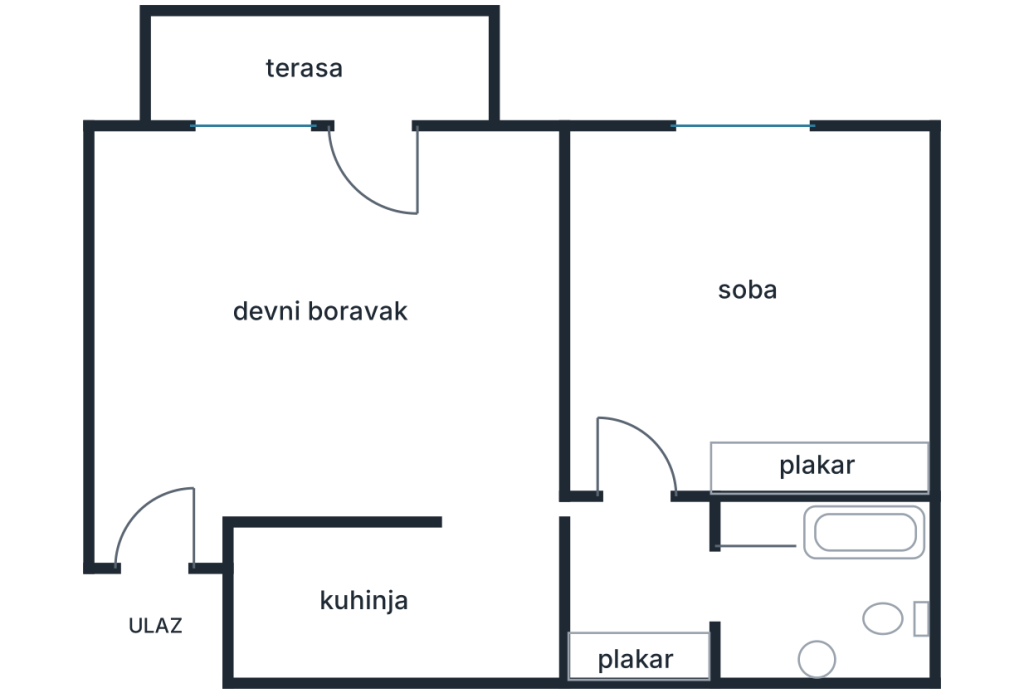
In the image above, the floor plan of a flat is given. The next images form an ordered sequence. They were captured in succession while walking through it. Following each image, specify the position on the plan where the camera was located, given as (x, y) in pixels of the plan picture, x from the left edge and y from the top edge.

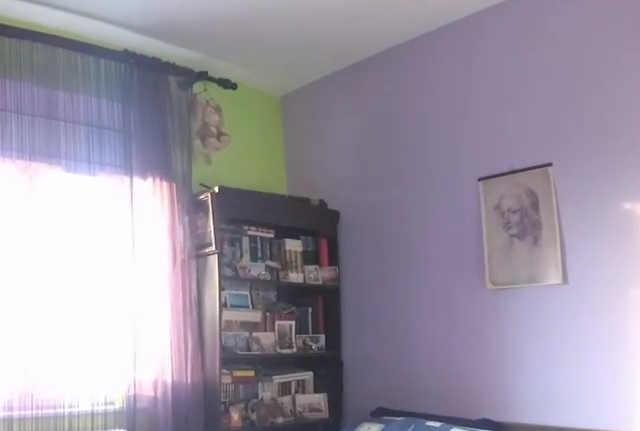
(615, 446)
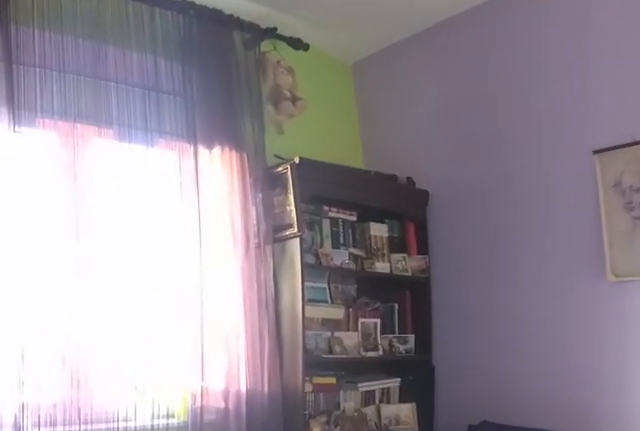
(613, 388)
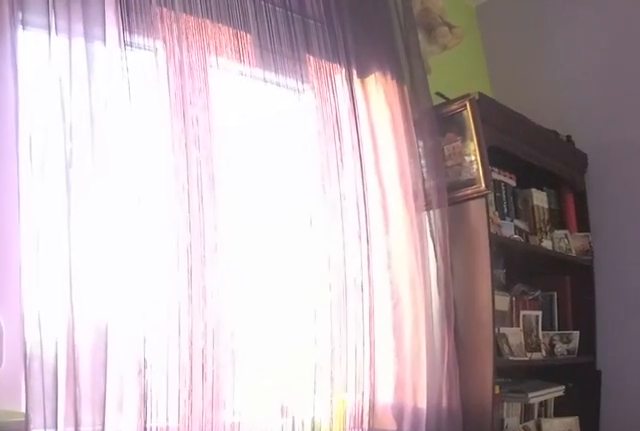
(619, 294)
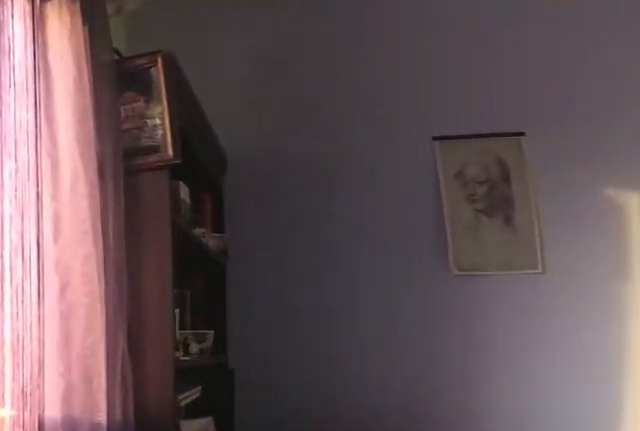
(638, 248)
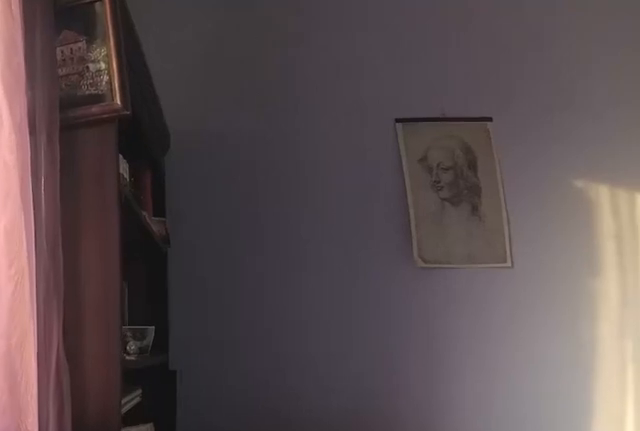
(667, 228)
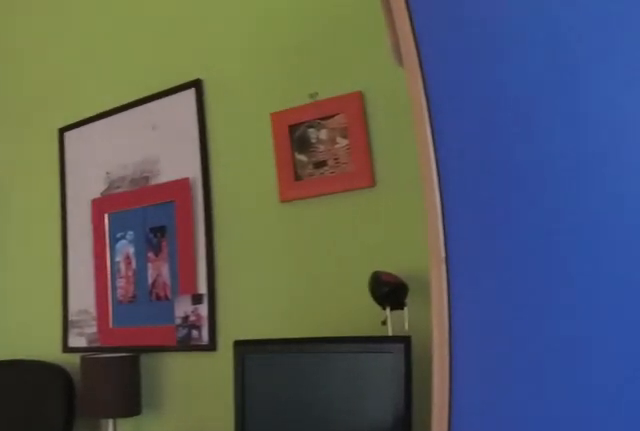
(669, 222)
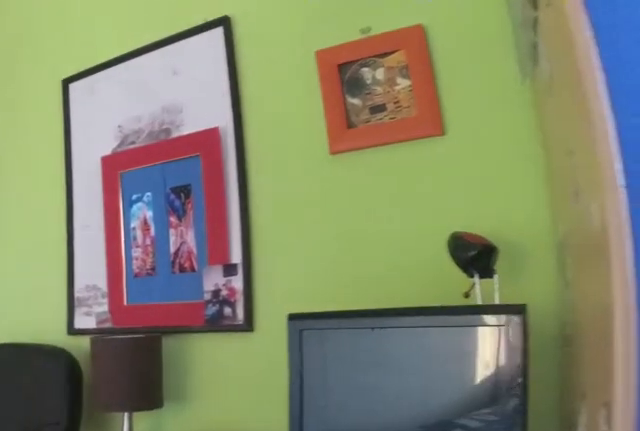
(658, 239)
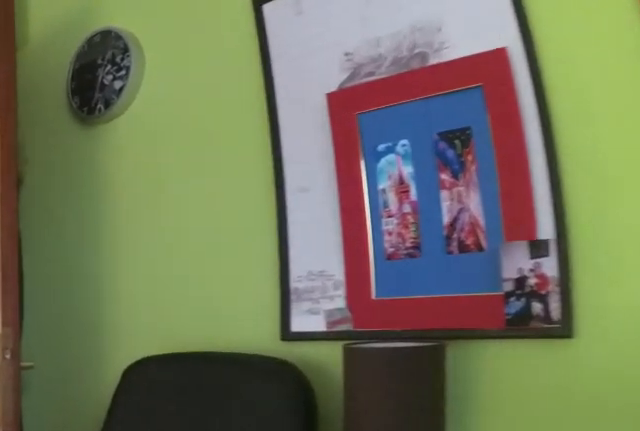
(653, 280)
